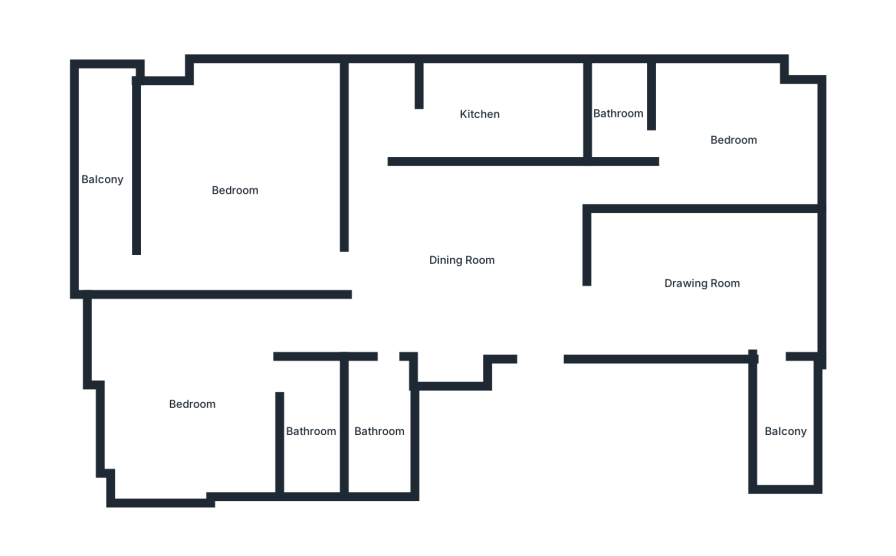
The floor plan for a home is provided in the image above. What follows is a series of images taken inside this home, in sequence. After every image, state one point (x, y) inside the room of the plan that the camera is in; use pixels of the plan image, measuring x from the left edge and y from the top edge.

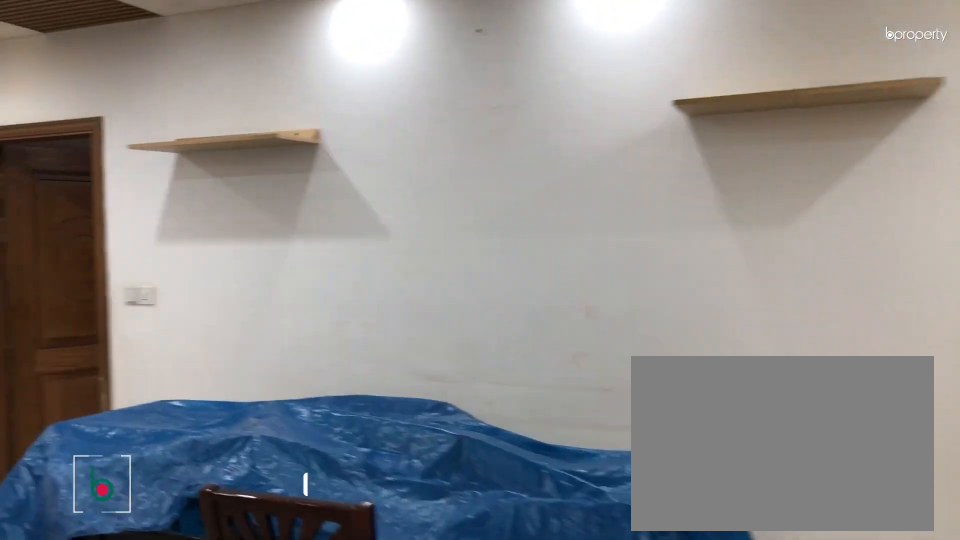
(464, 261)
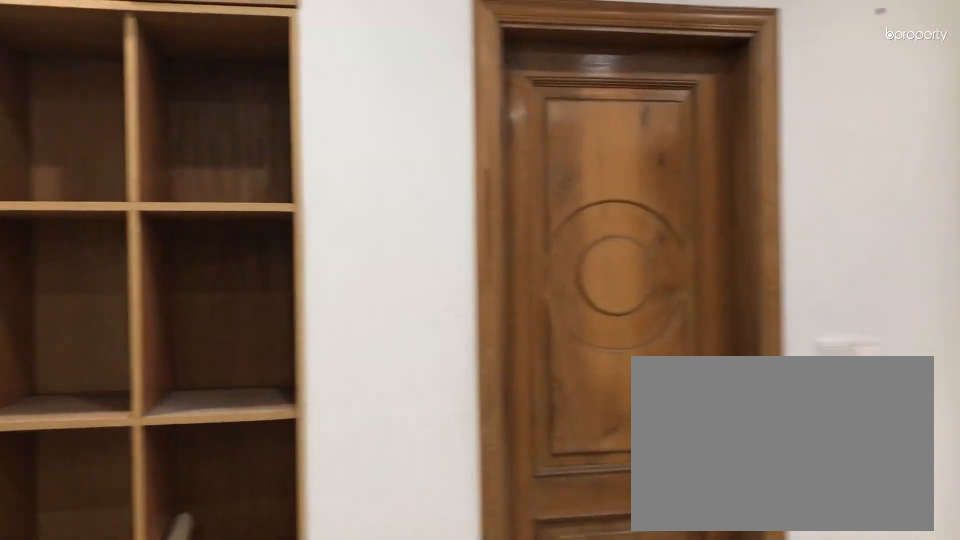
(464, 261)
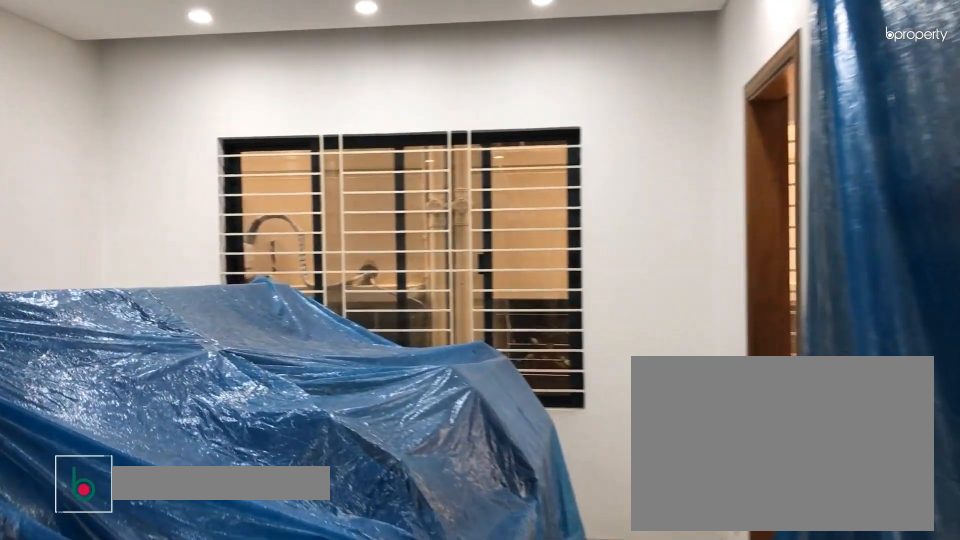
(699, 282)
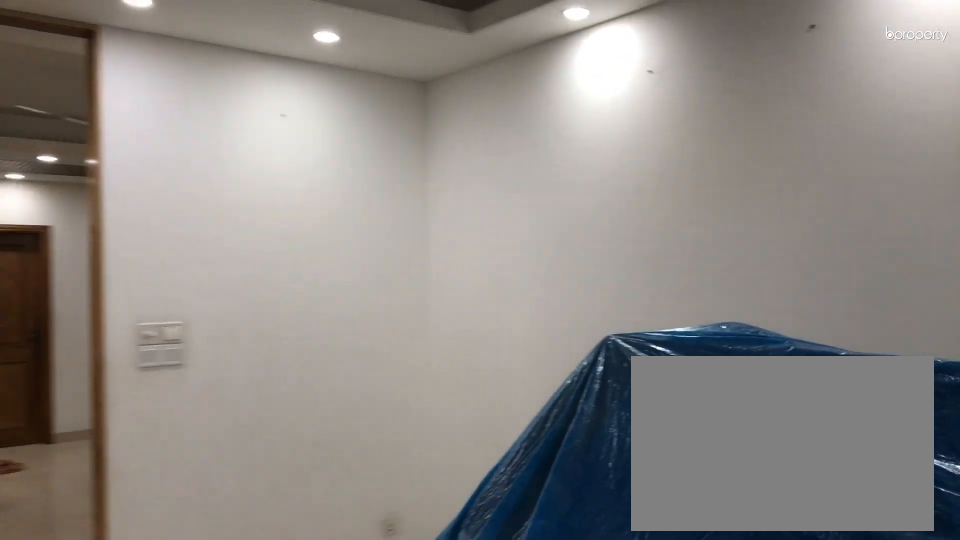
(699, 282)
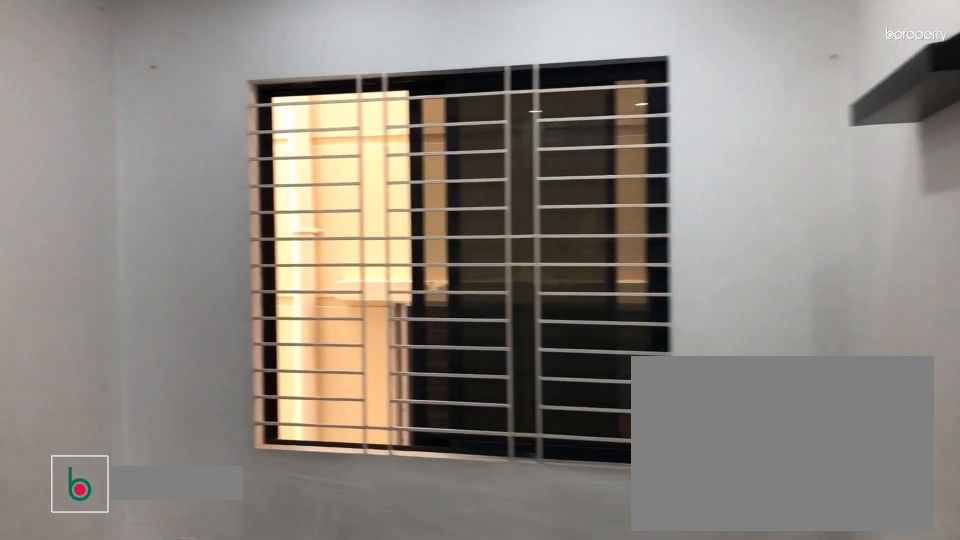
(737, 140)
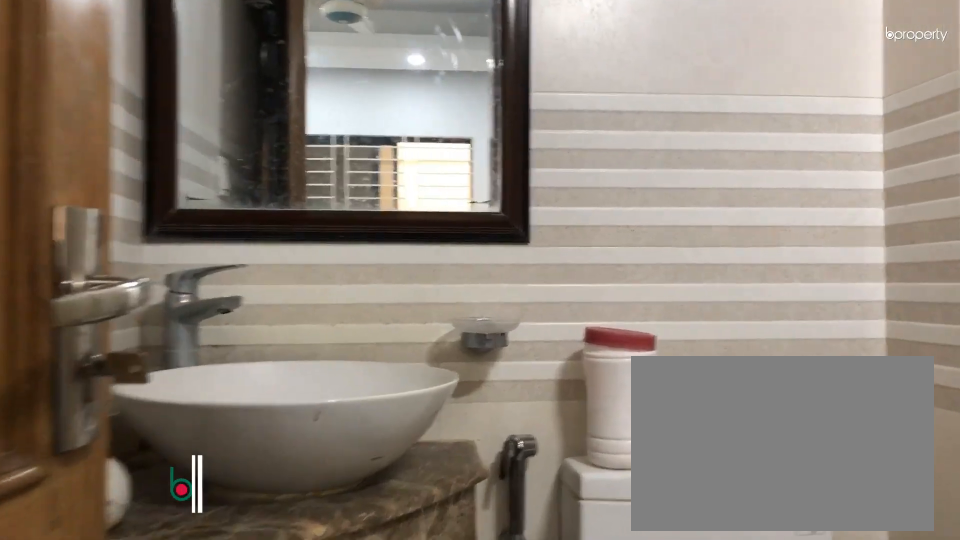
(618, 112)
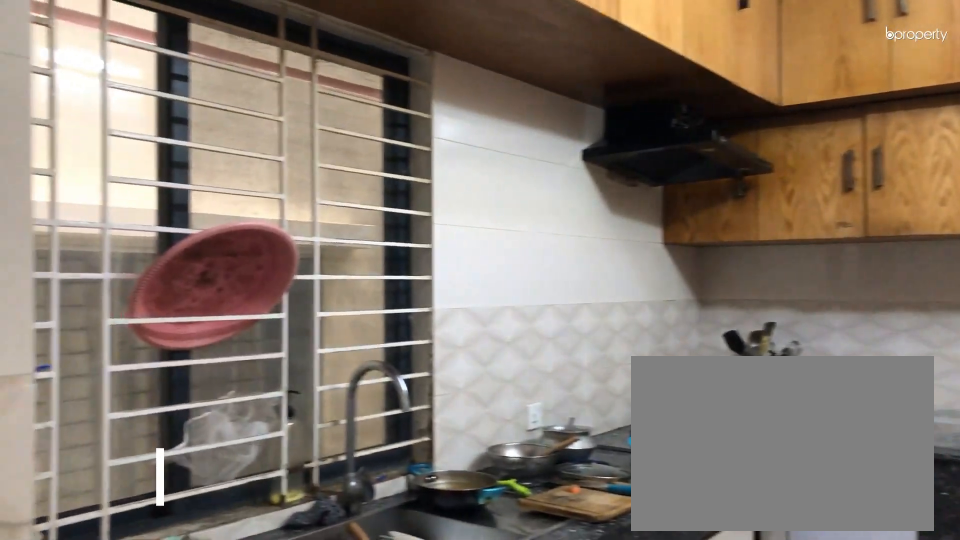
(480, 113)
